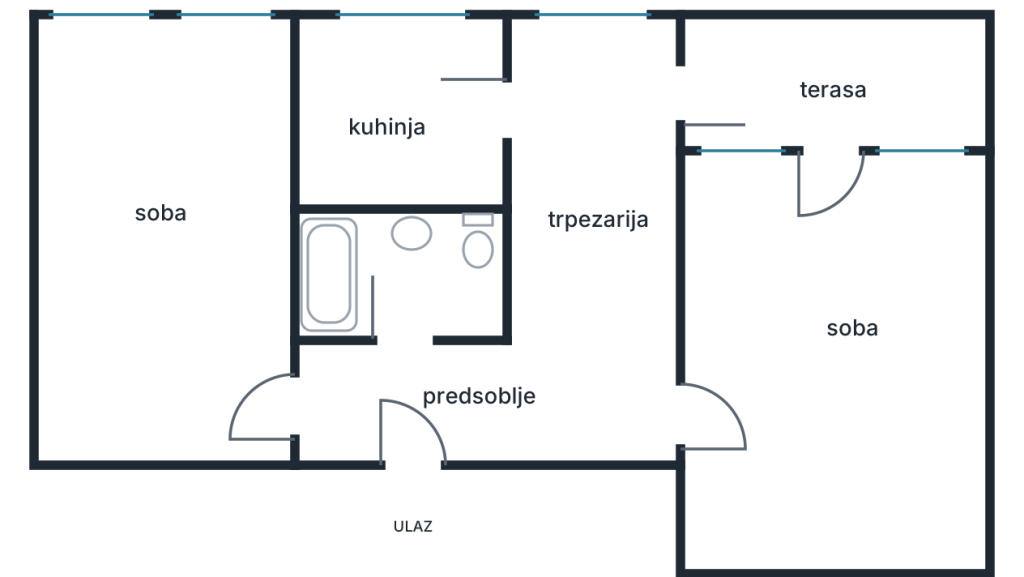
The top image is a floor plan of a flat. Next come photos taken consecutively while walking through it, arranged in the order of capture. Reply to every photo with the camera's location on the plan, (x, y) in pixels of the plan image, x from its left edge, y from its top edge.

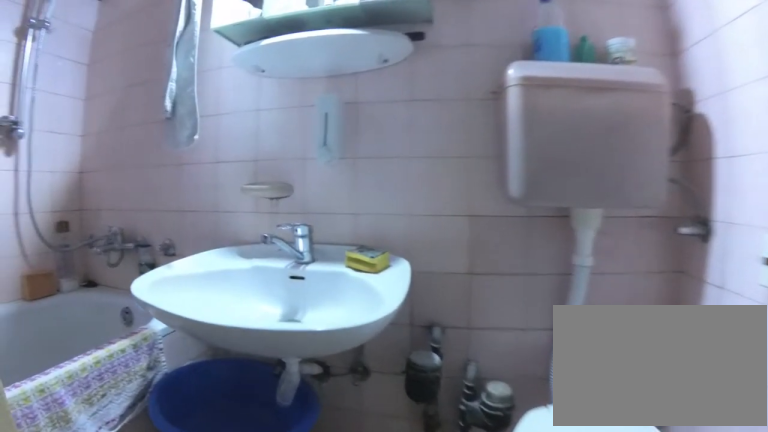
(408, 304)
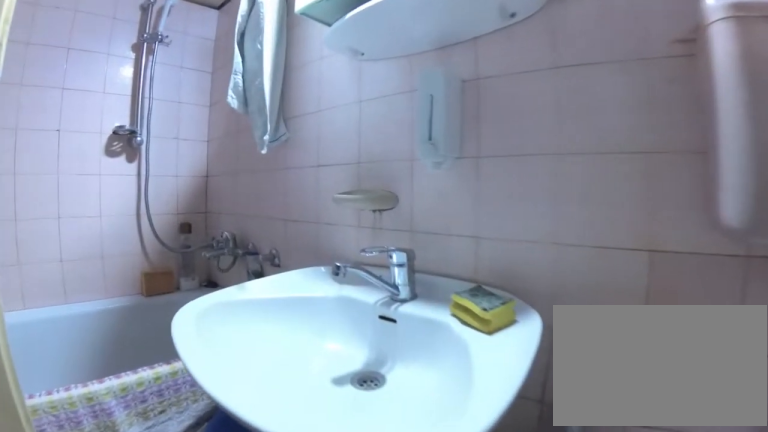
(416, 291)
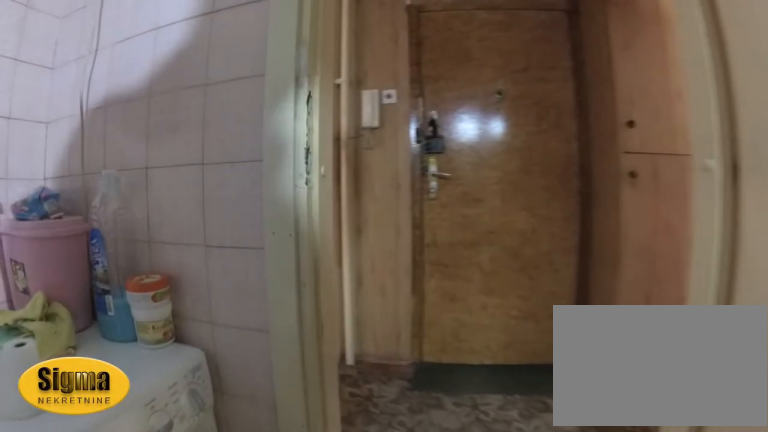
(397, 263)
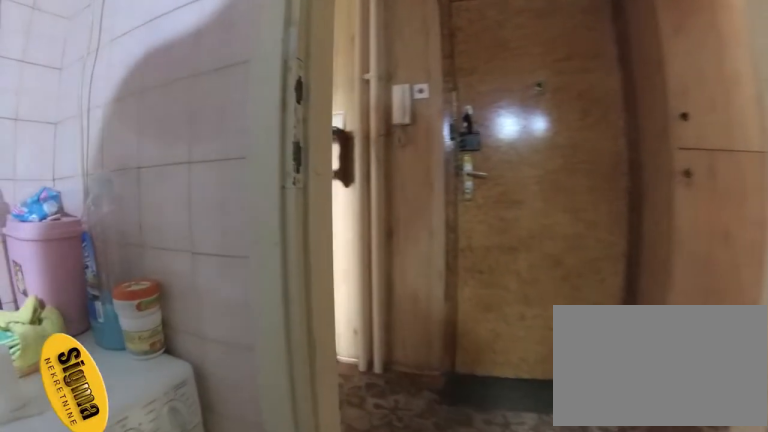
(394, 270)
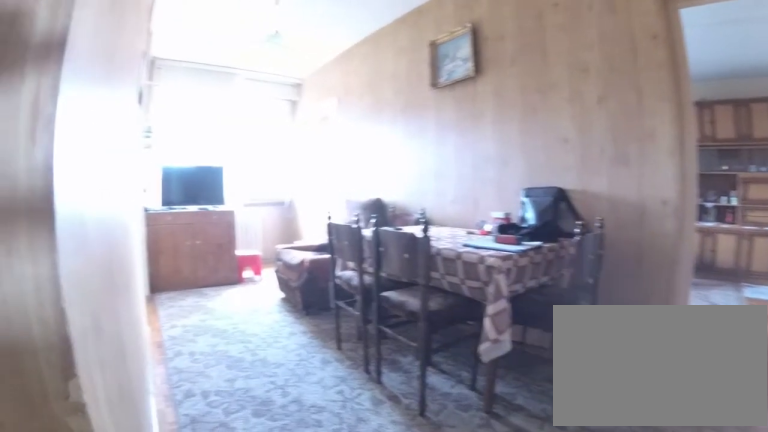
(506, 400)
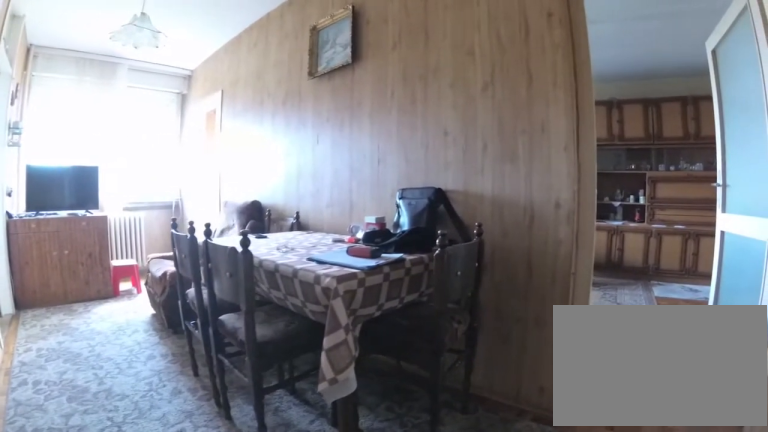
(524, 394)
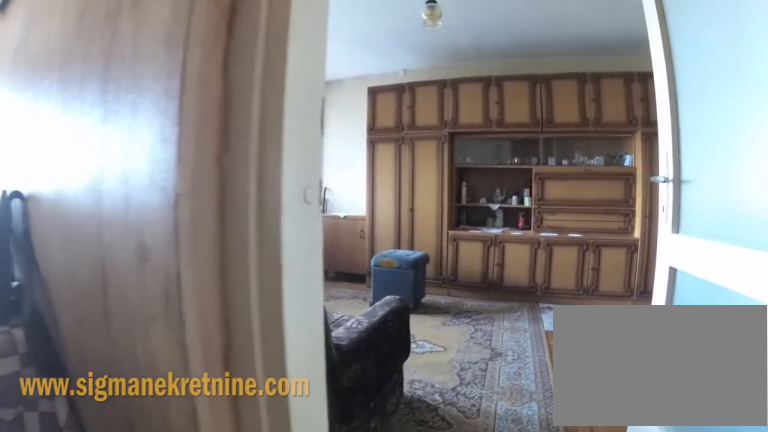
(621, 403)
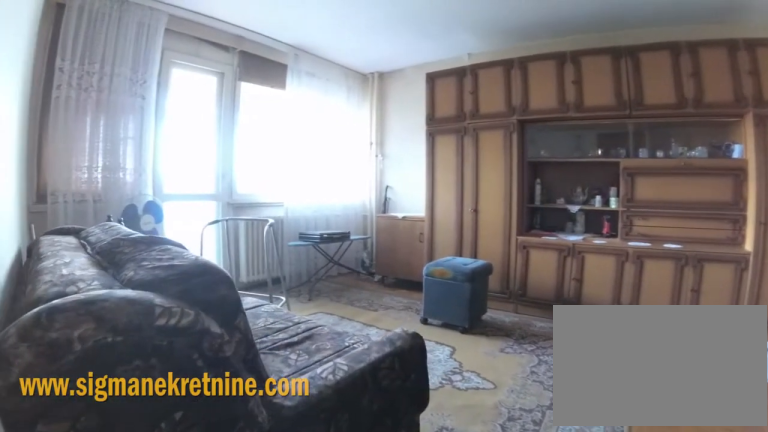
(660, 412)
